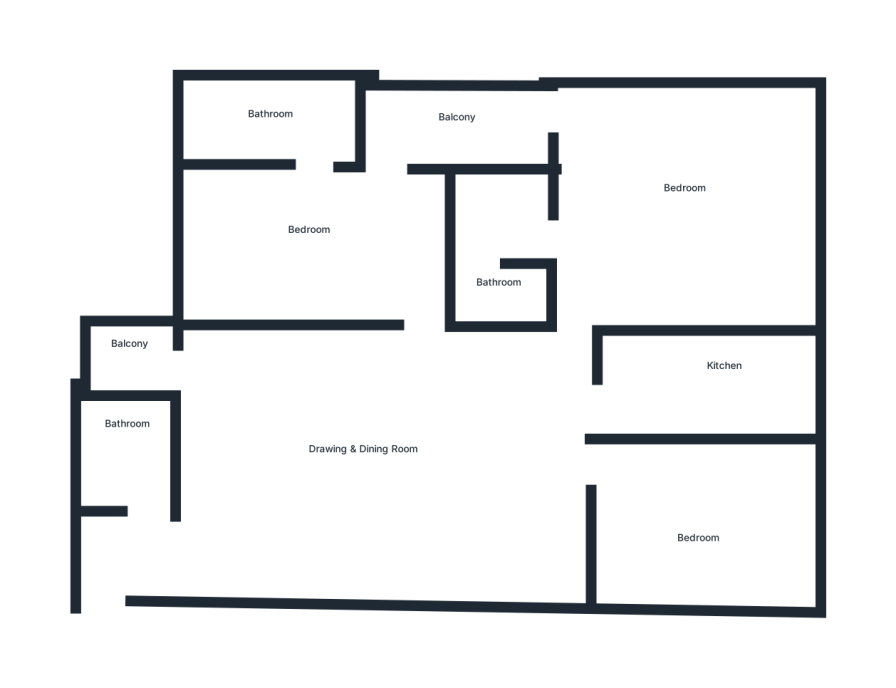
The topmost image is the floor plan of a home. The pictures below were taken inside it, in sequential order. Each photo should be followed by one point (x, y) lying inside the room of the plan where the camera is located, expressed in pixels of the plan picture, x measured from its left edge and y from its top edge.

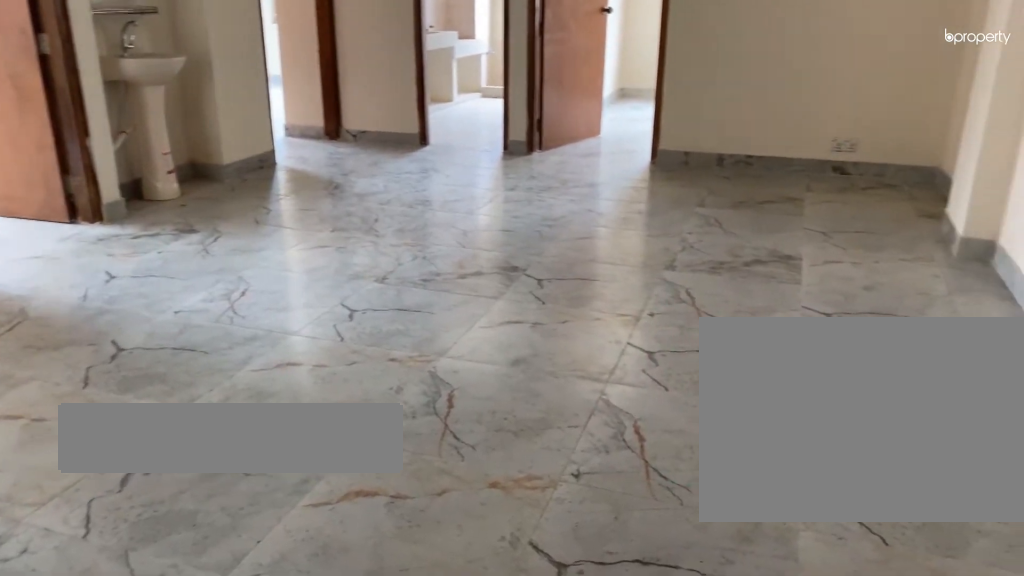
(363, 462)
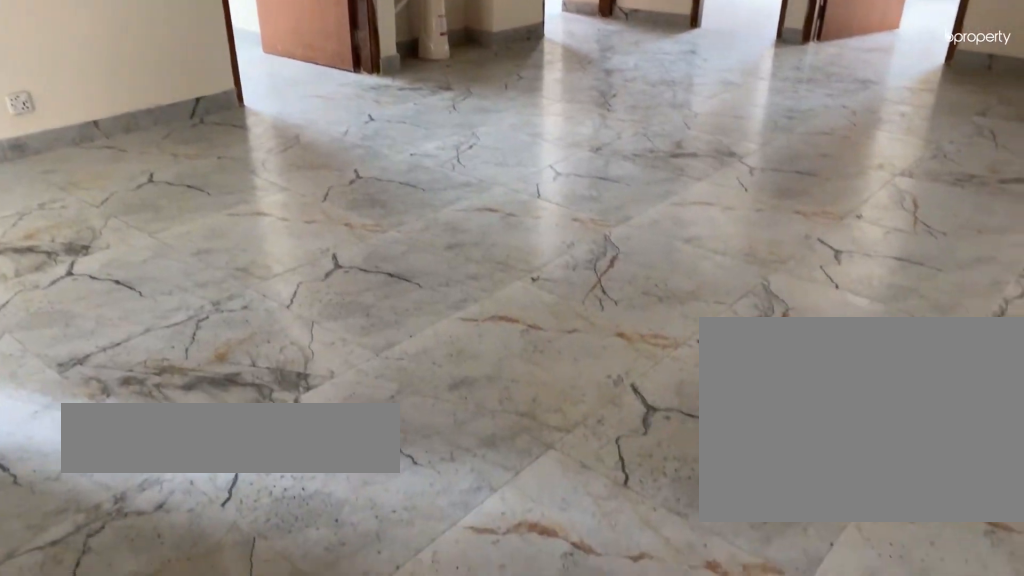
(373, 452)
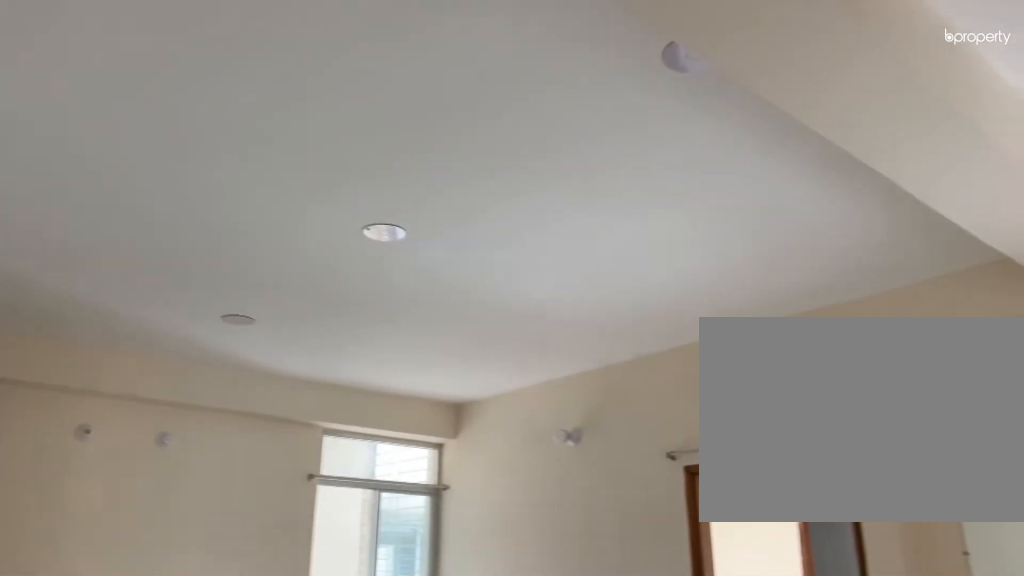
(373, 452)
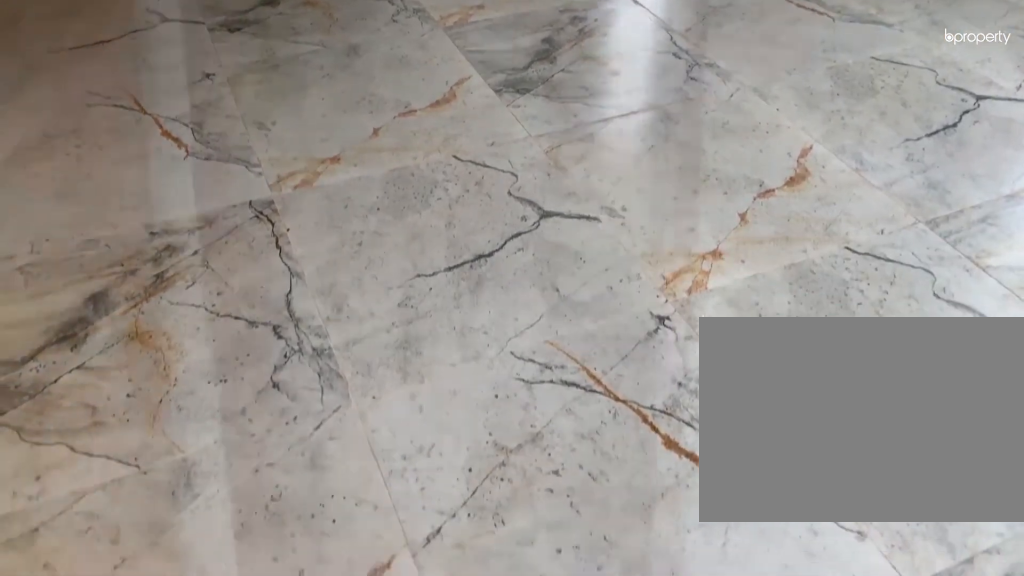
(642, 228)
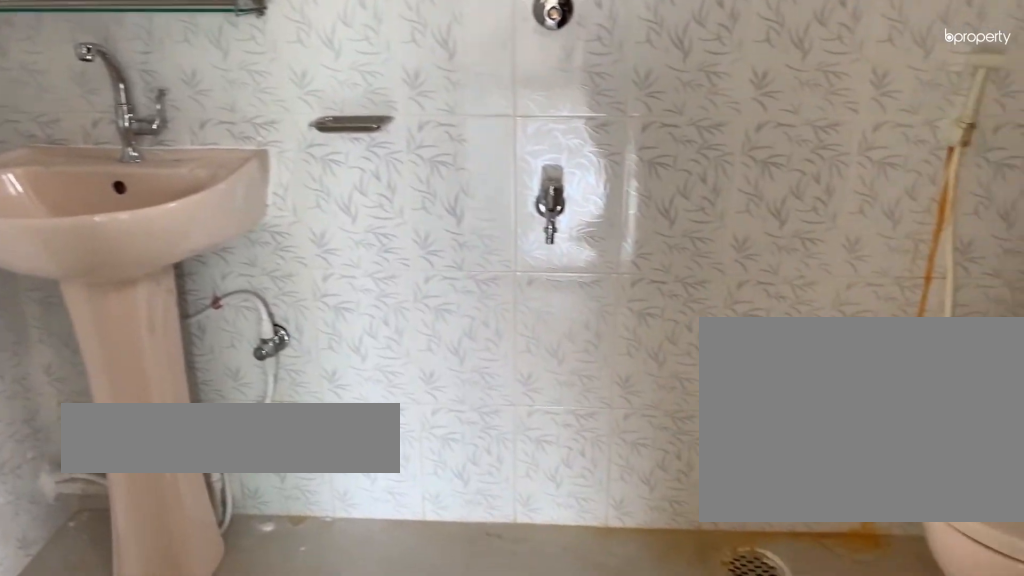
(498, 246)
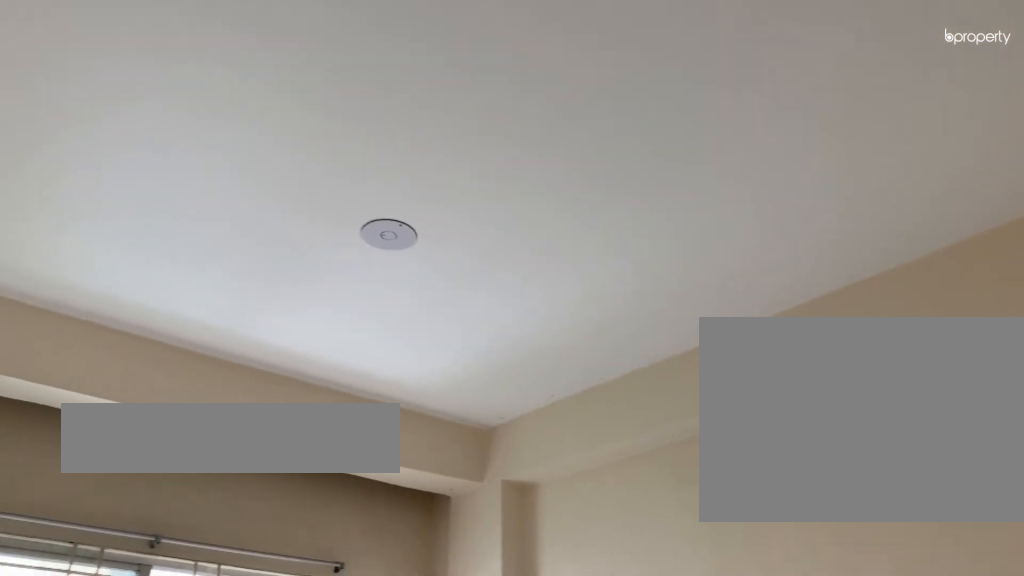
(701, 528)
